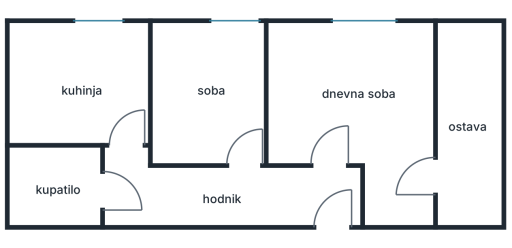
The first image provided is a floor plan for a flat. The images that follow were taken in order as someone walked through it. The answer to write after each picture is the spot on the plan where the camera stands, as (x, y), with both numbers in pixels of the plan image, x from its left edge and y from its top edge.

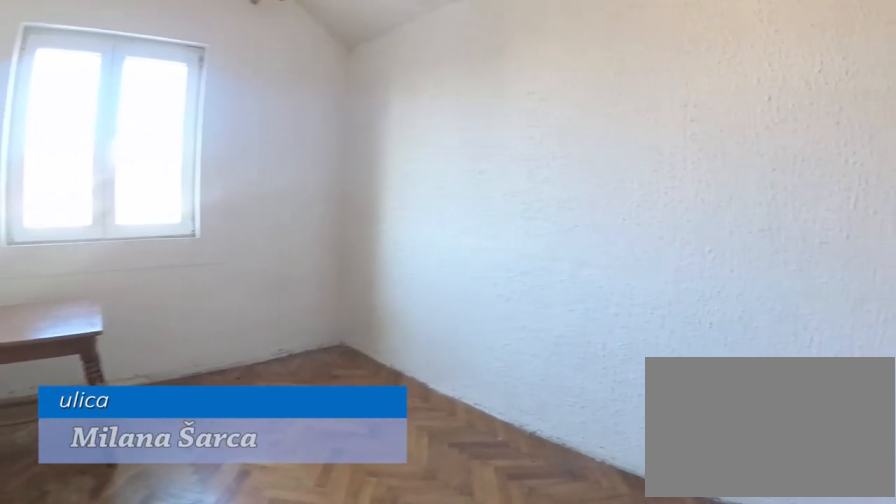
(330, 142)
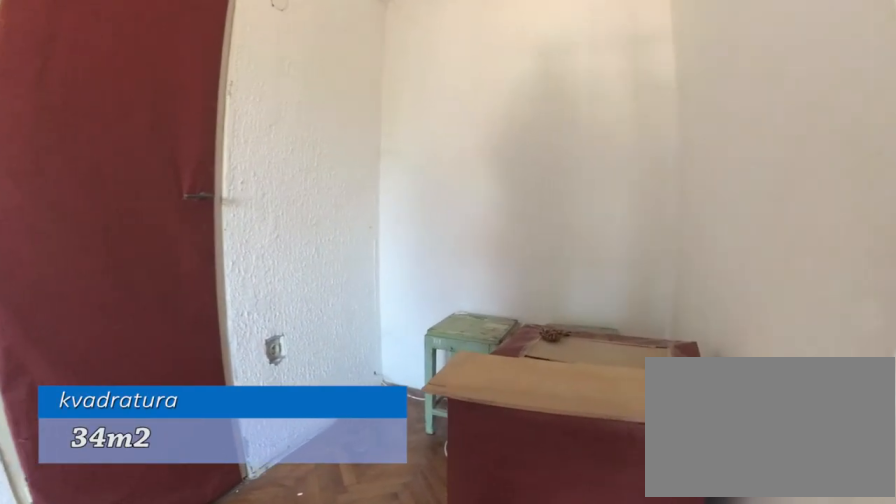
(393, 132)
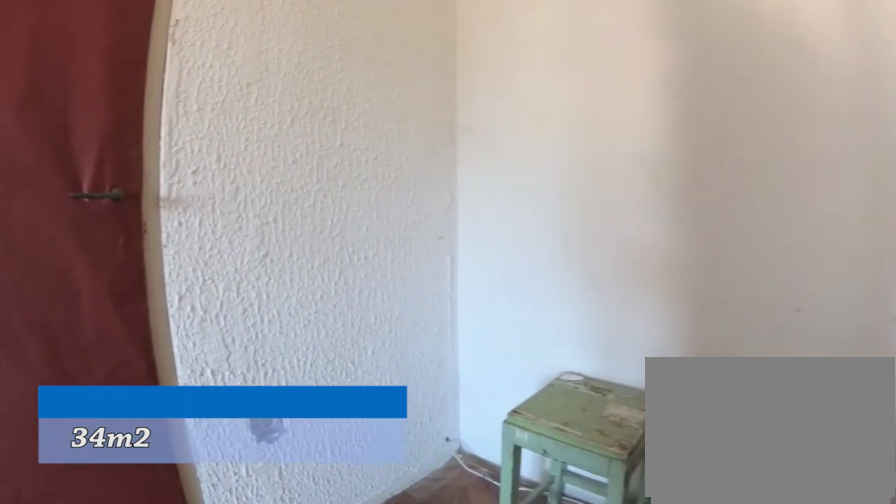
(386, 150)
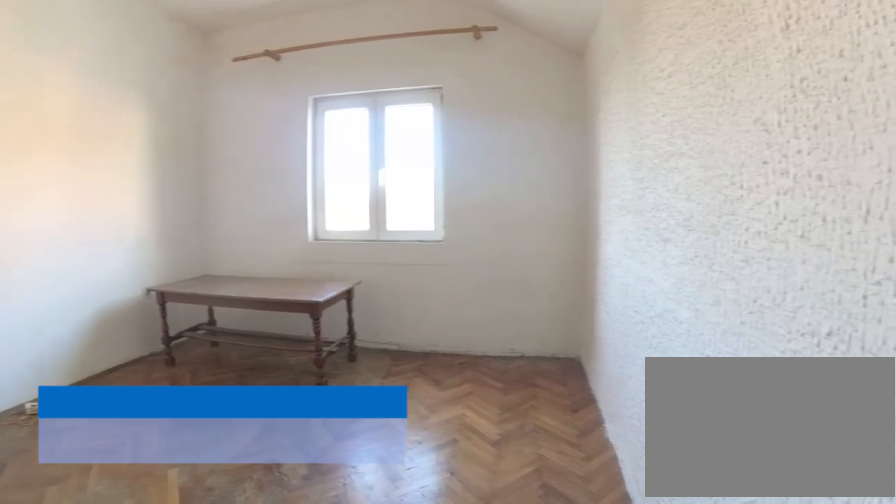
(391, 156)
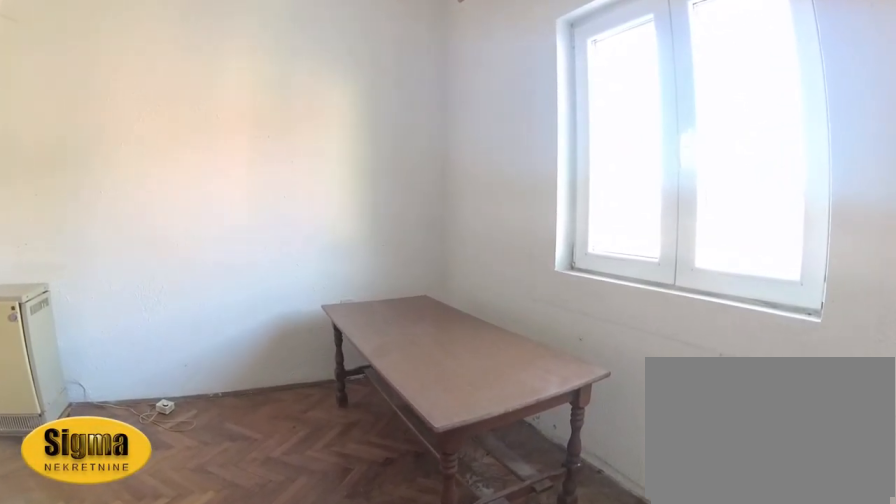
(398, 100)
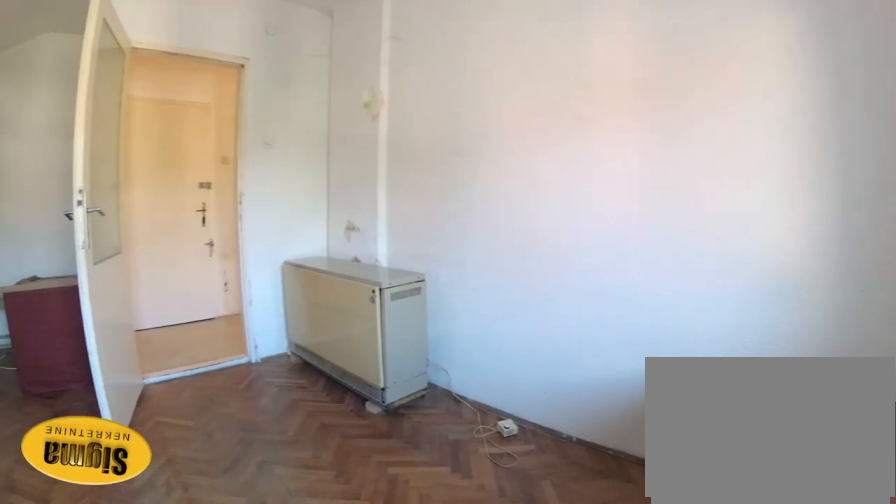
(375, 52)
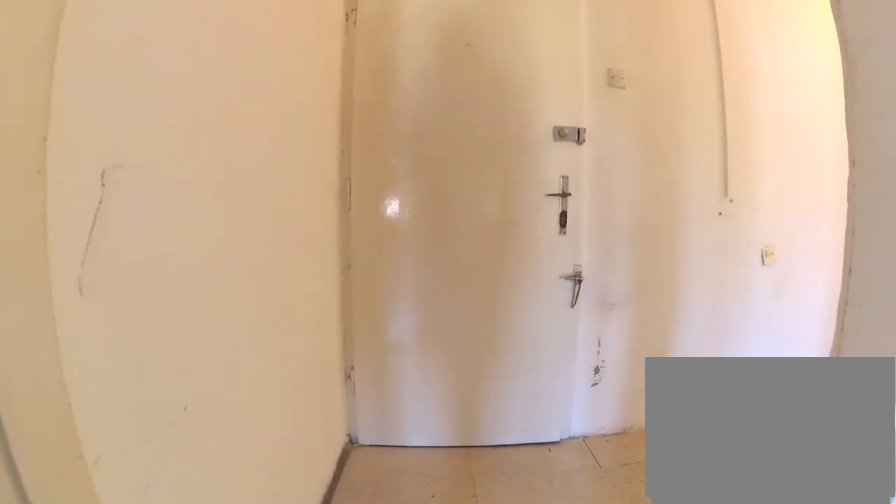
(330, 135)
